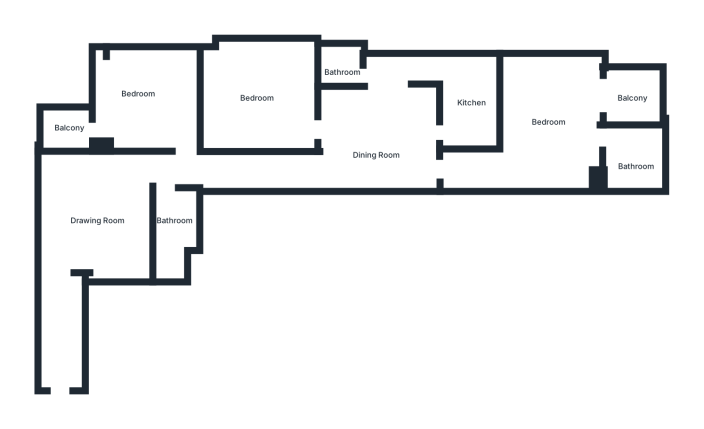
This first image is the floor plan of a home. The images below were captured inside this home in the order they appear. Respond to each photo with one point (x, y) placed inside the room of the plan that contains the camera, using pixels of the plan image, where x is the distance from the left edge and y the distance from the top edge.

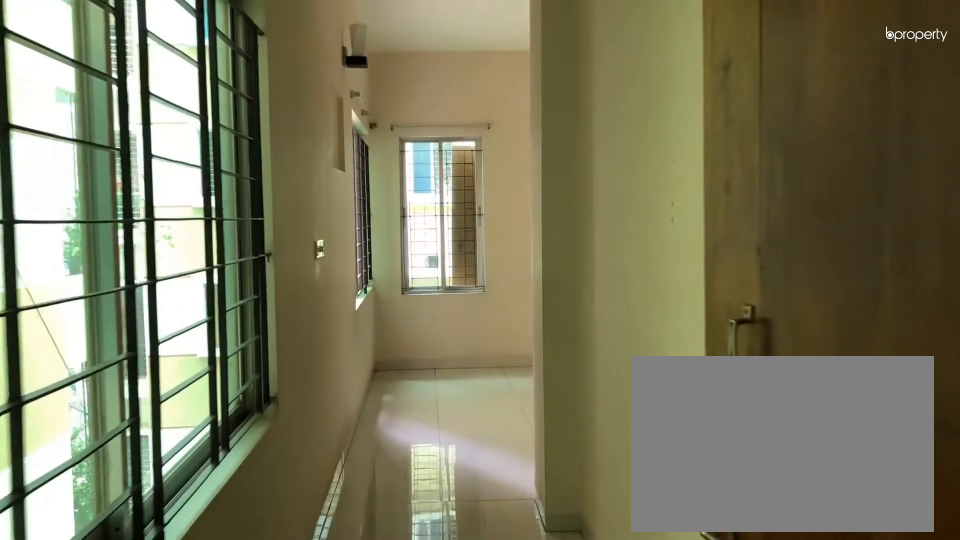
(60, 375)
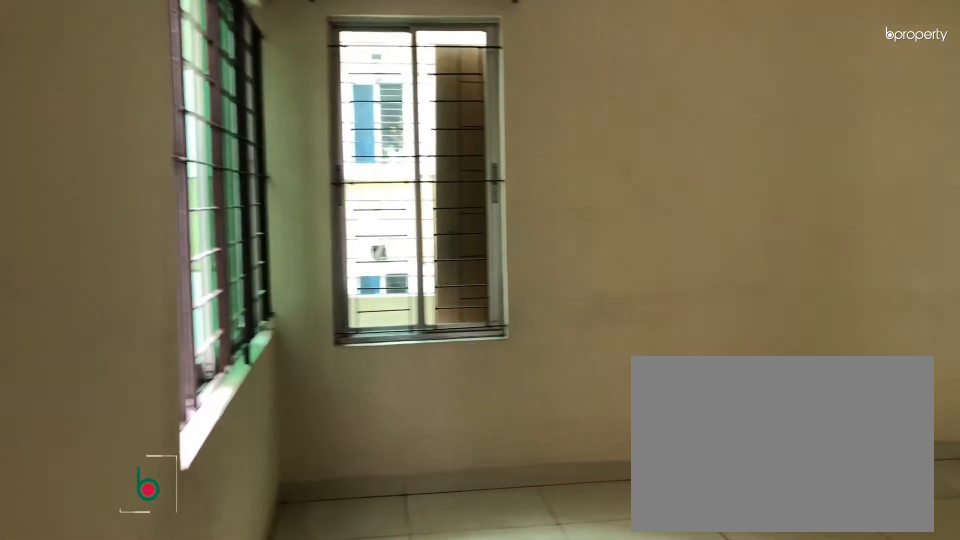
(89, 234)
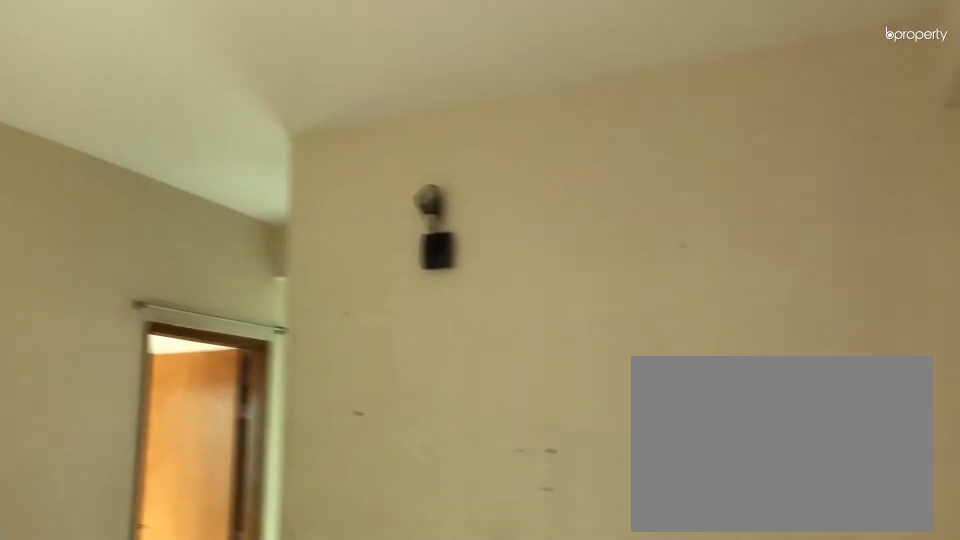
(100, 212)
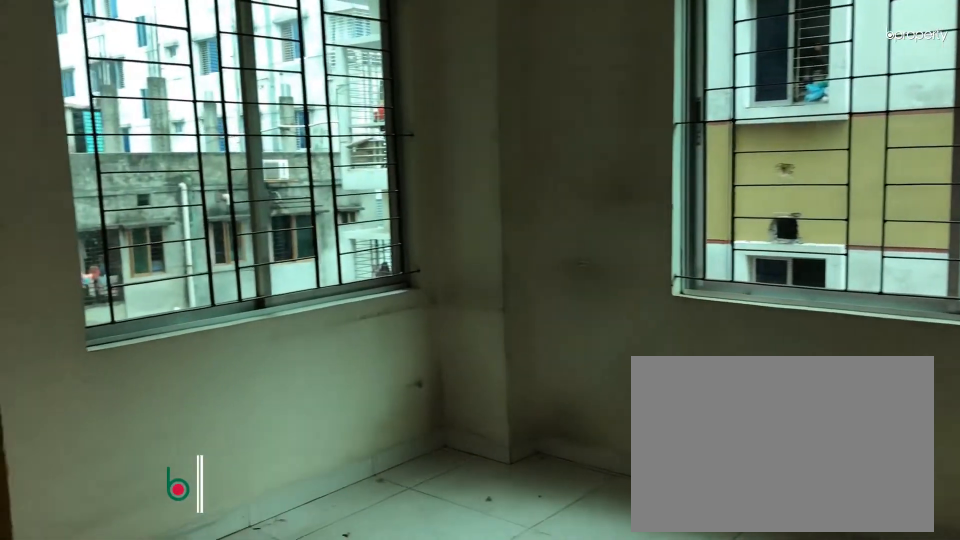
(138, 96)
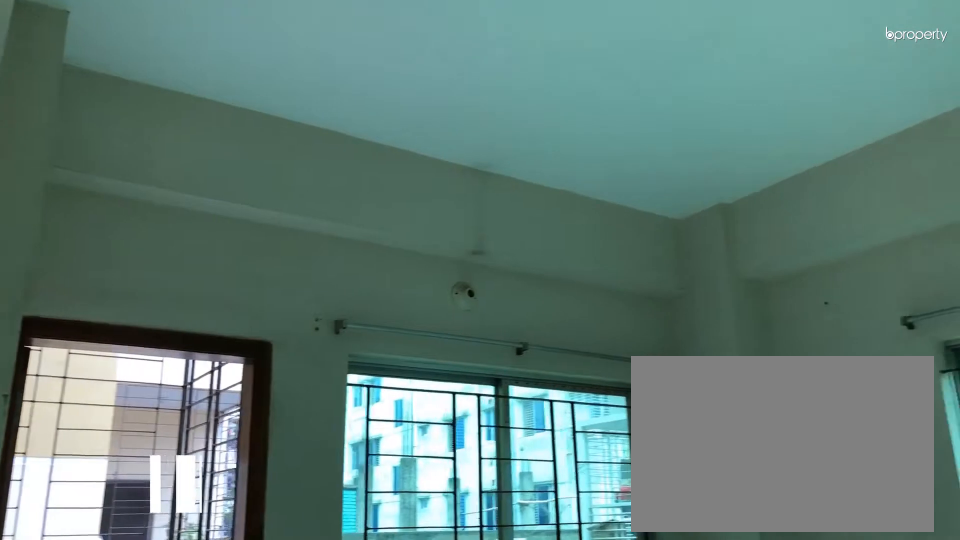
(138, 96)
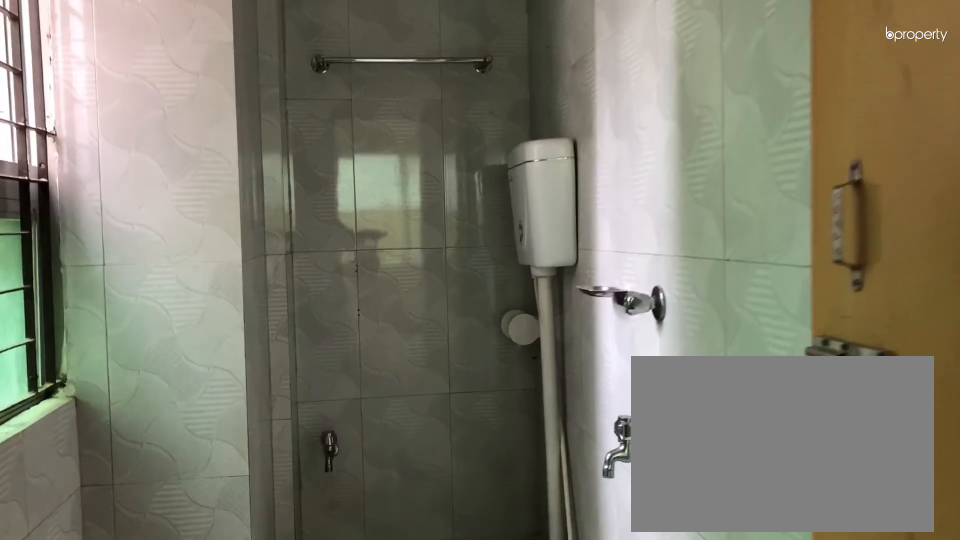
(170, 223)
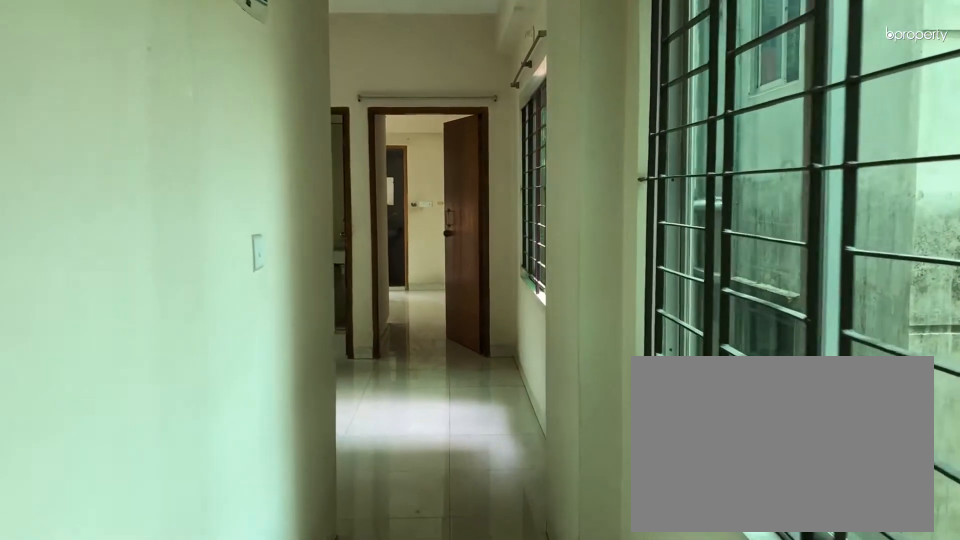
(261, 168)
